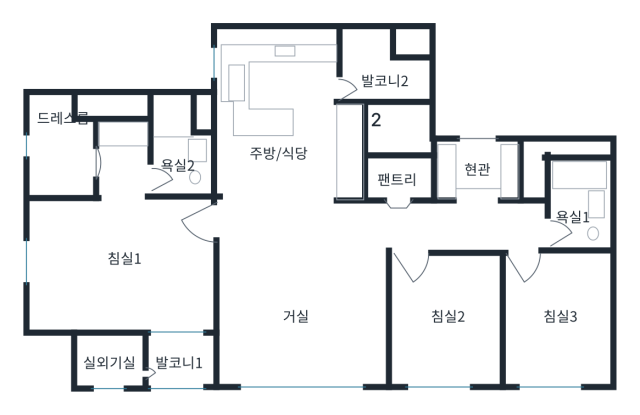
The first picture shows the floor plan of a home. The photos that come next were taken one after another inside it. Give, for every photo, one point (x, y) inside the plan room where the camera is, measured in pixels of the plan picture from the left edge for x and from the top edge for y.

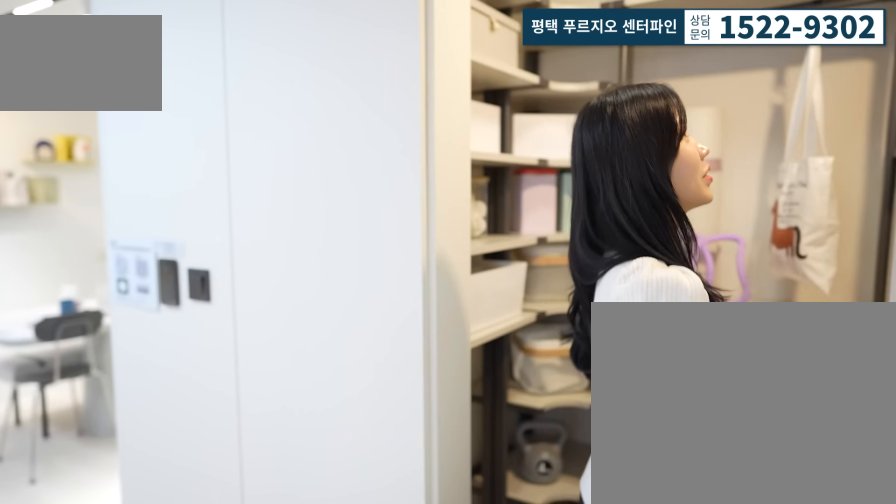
(400, 201)
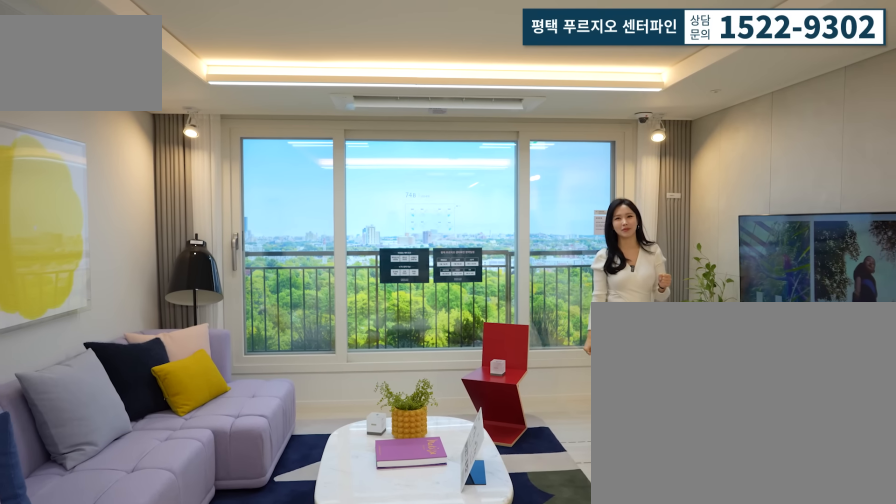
(298, 307)
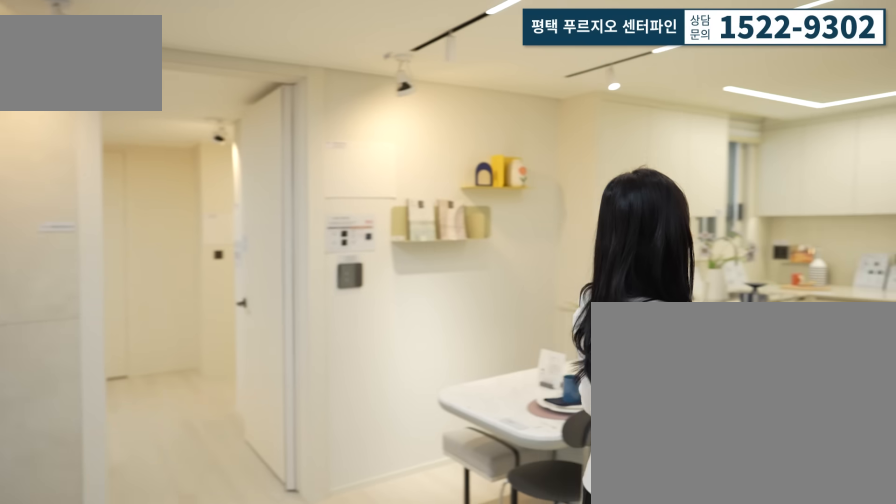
(291, 126)
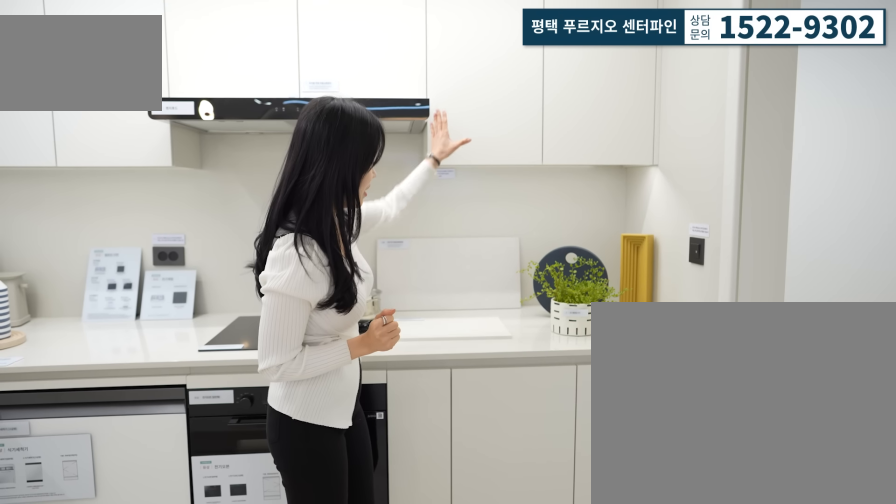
(291, 125)
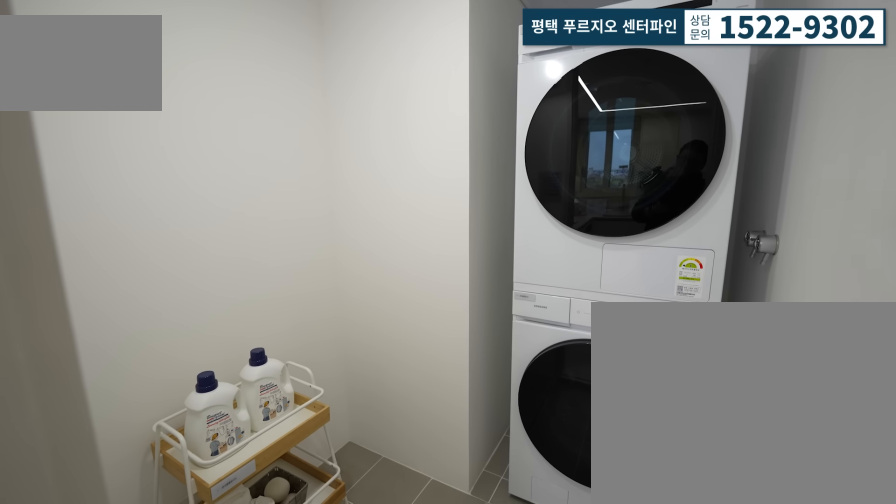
(386, 74)
